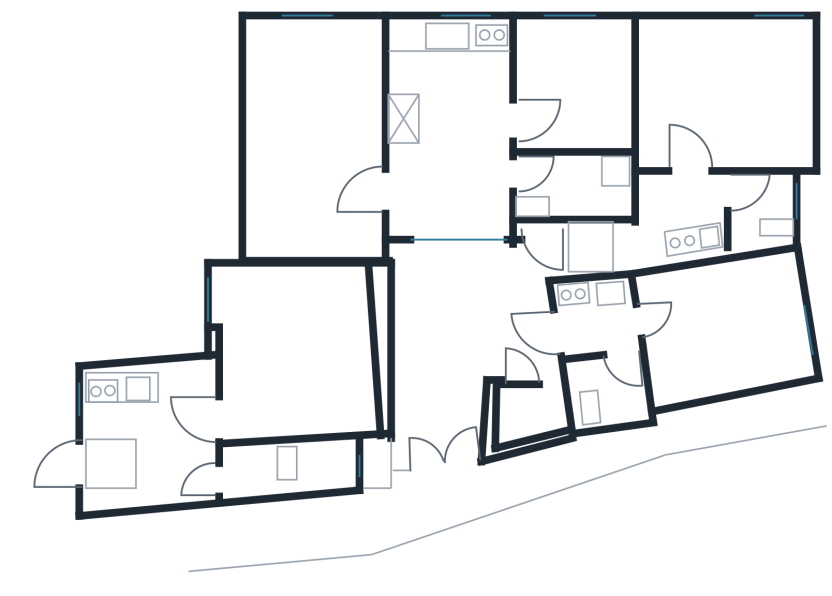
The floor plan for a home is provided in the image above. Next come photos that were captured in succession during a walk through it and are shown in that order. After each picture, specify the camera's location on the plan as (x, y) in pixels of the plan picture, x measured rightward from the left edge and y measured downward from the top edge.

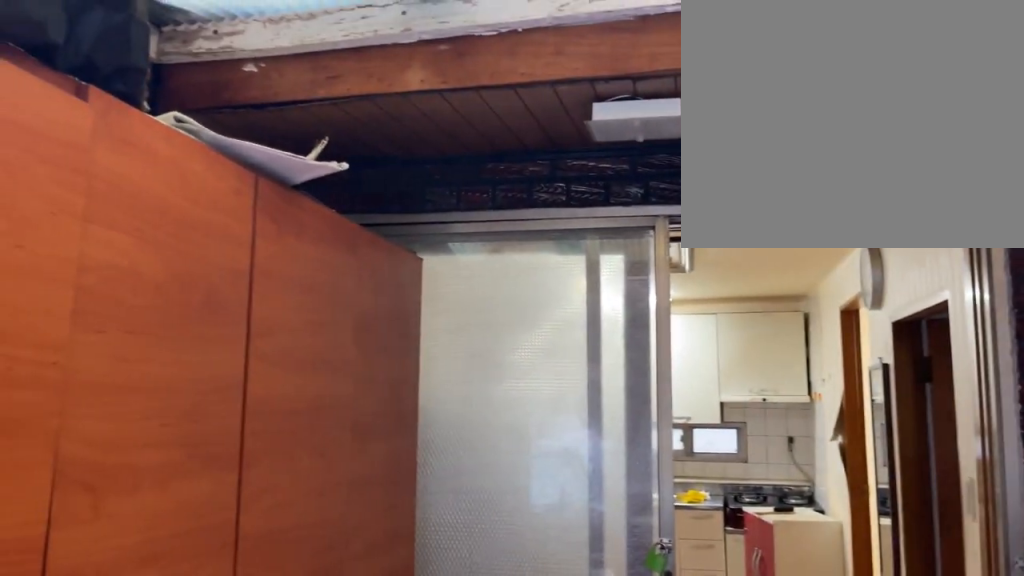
(495, 318)
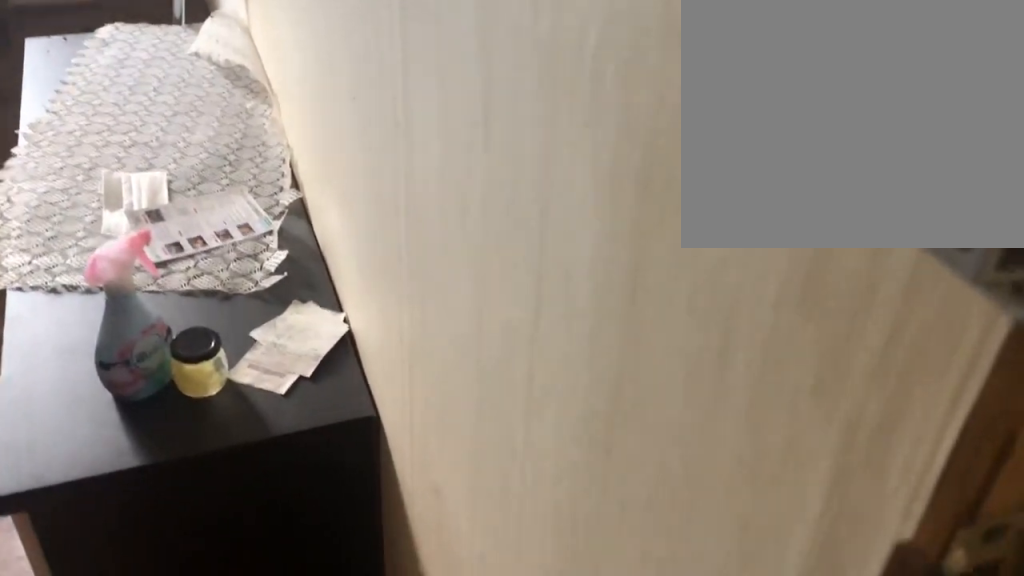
(335, 197)
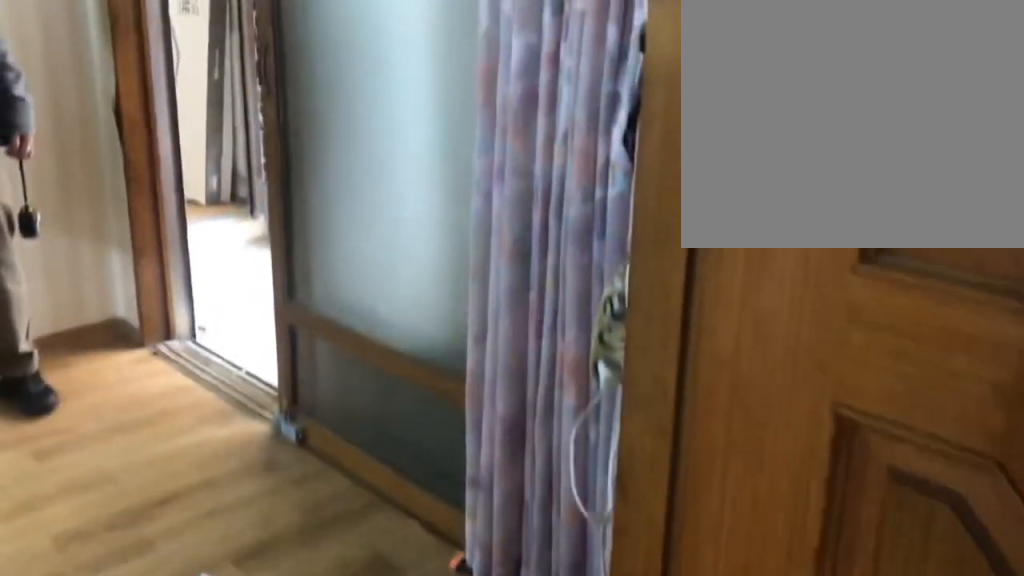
(348, 196)
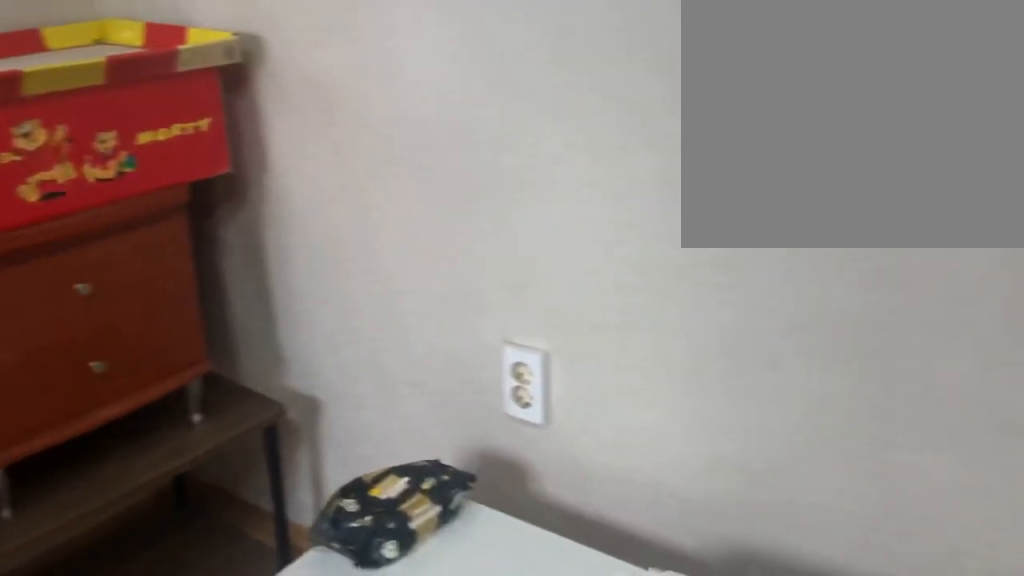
(703, 128)
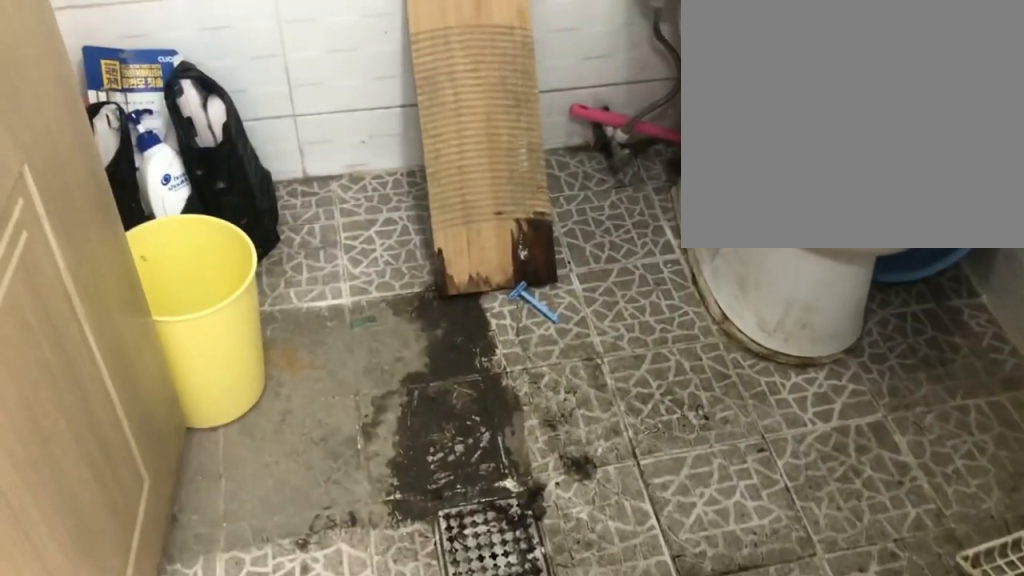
(614, 356)
